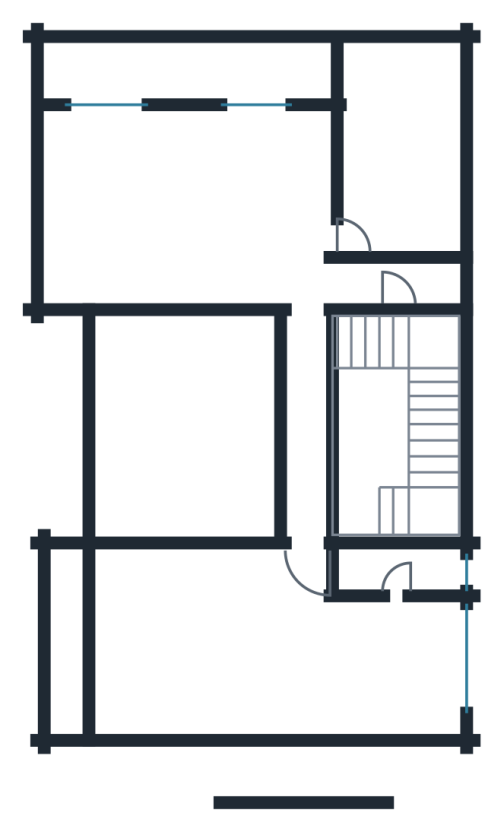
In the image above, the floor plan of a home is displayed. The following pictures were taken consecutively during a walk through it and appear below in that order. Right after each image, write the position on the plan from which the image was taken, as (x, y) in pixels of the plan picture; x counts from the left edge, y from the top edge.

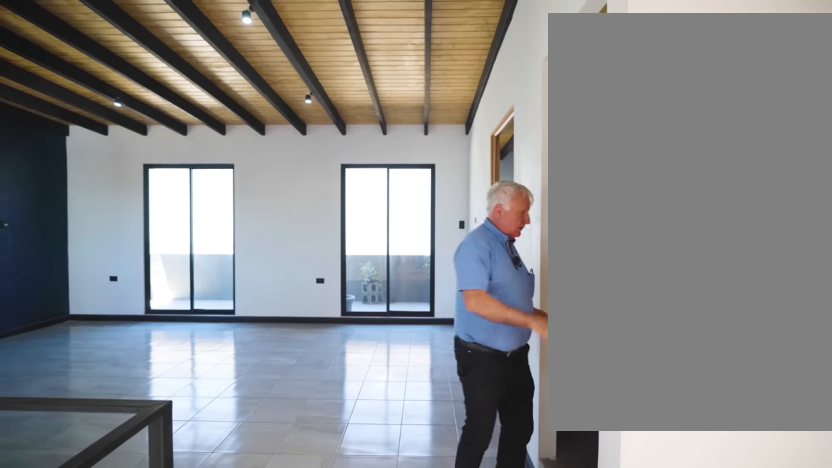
(331, 302)
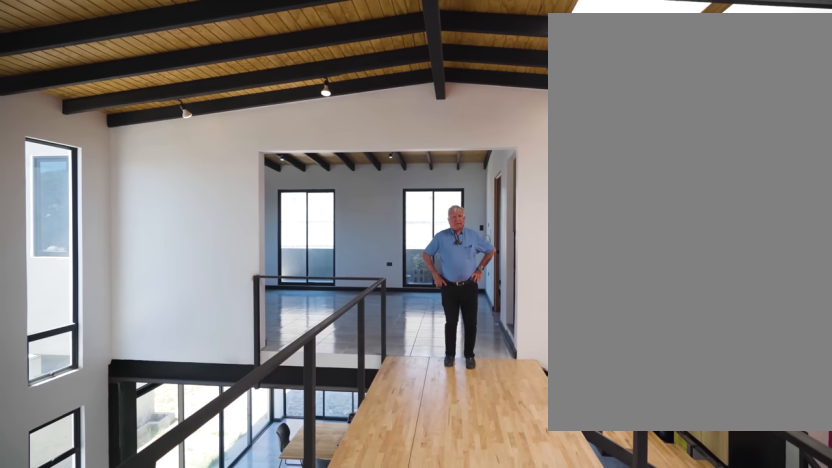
(303, 402)
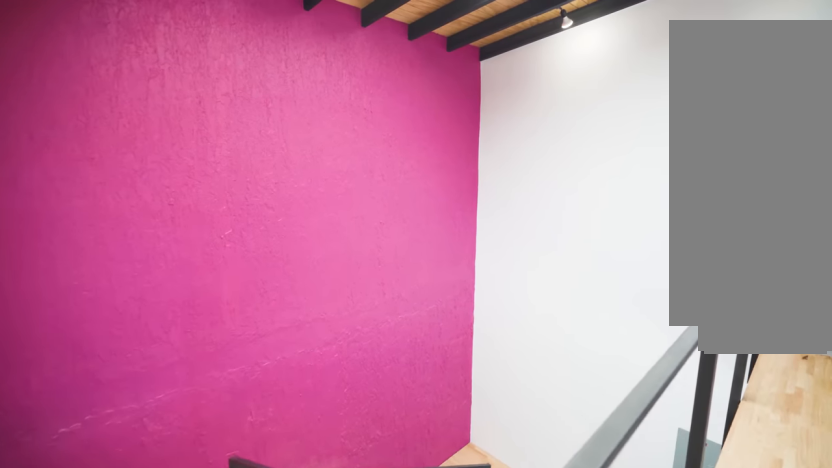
(318, 398)
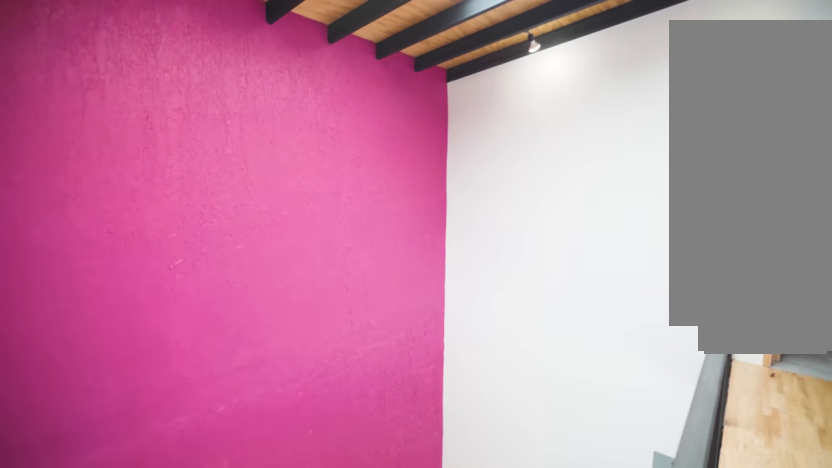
(320, 390)
